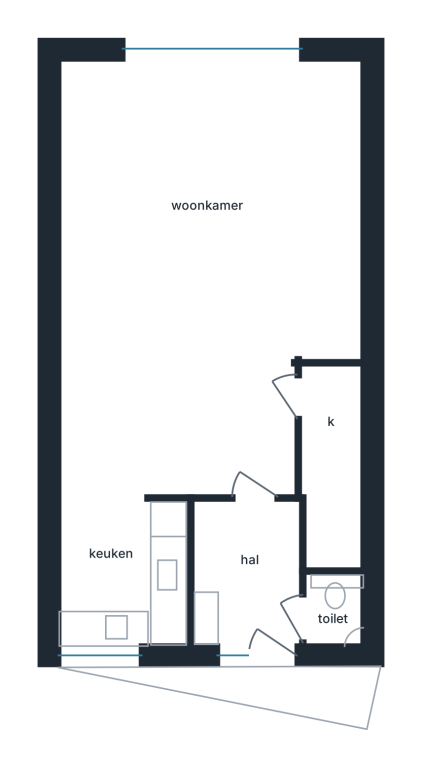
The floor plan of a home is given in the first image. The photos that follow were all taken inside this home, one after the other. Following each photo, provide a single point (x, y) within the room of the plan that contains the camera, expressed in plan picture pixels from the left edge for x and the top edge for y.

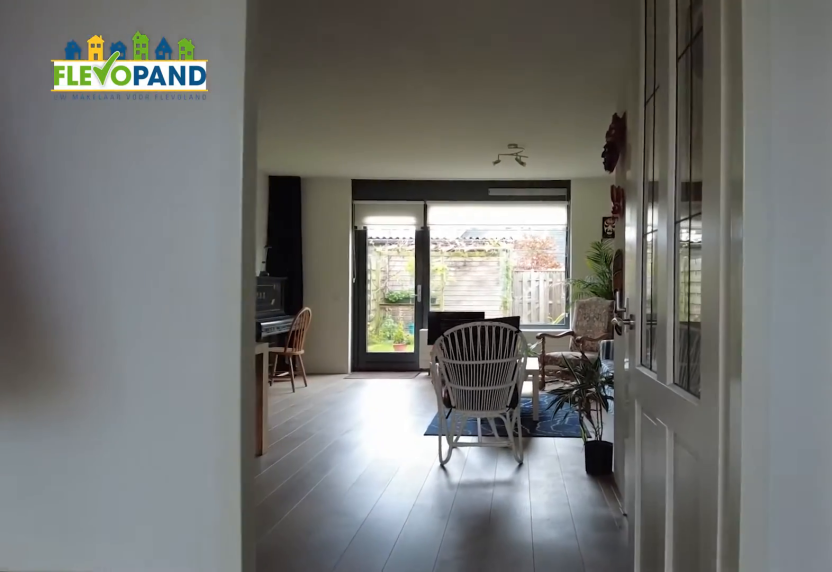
(253, 571)
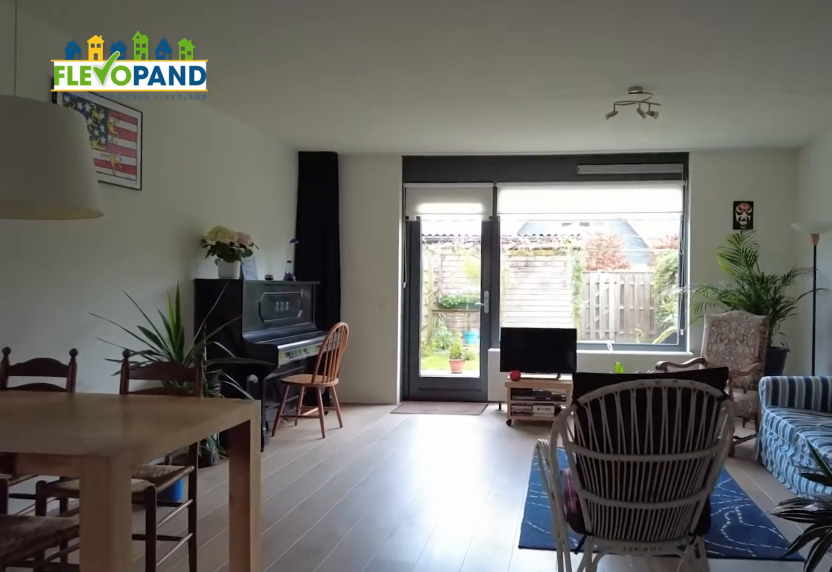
(237, 264)
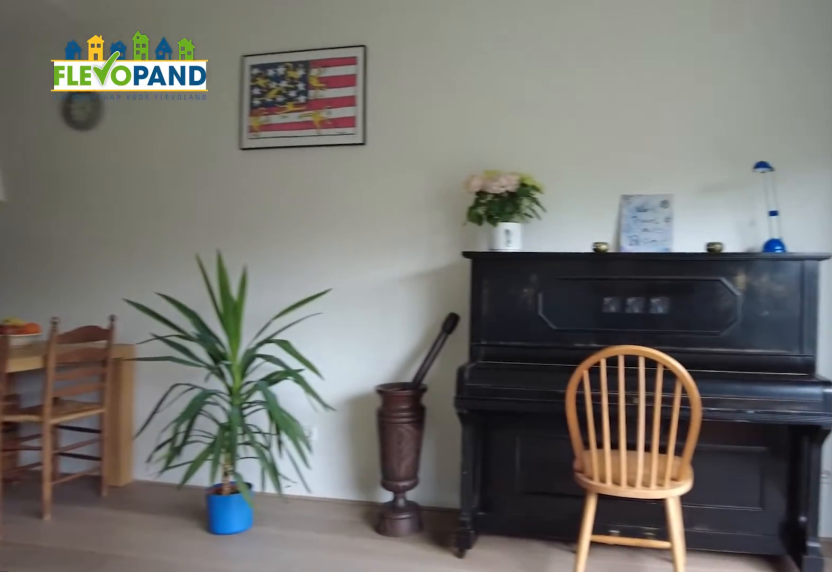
(237, 264)
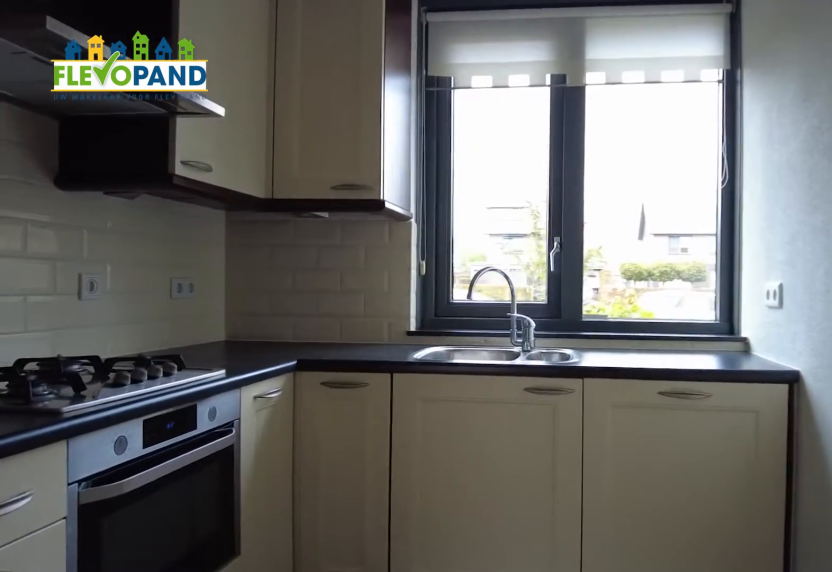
(120, 574)
